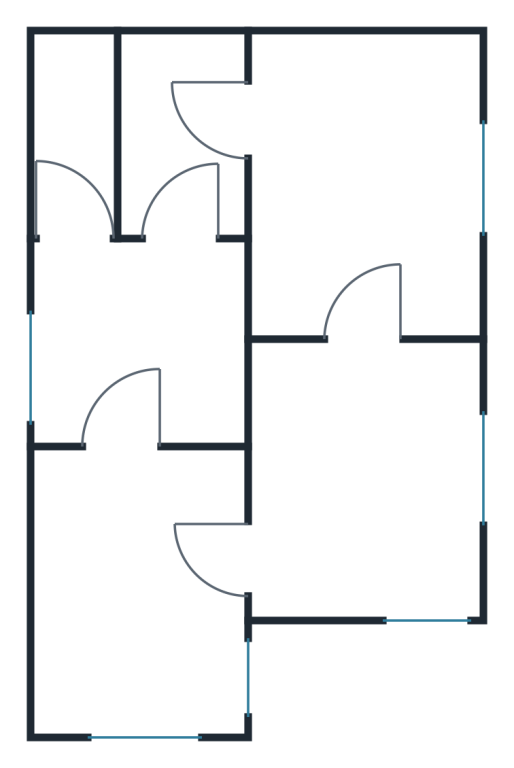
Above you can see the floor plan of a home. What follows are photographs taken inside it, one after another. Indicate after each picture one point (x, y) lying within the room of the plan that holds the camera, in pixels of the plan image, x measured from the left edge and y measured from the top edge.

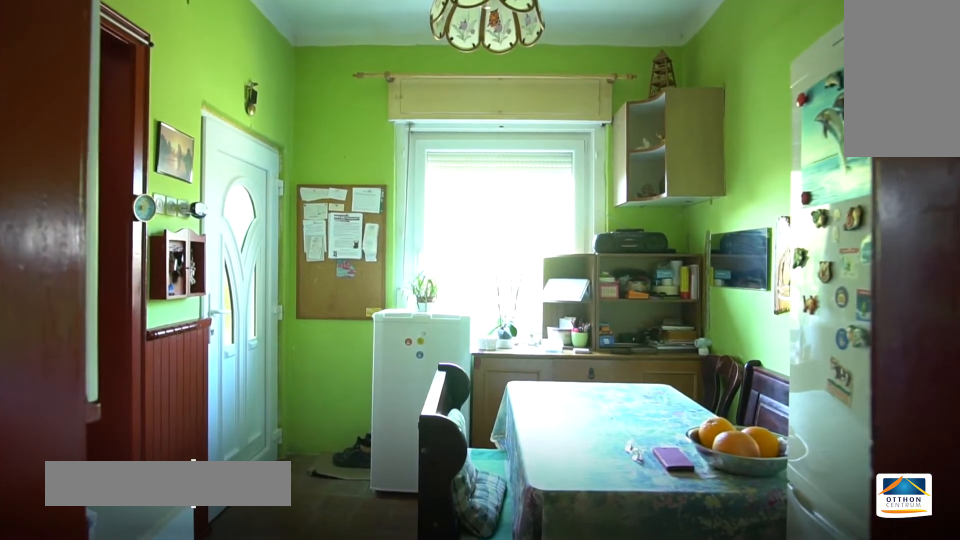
(140, 583)
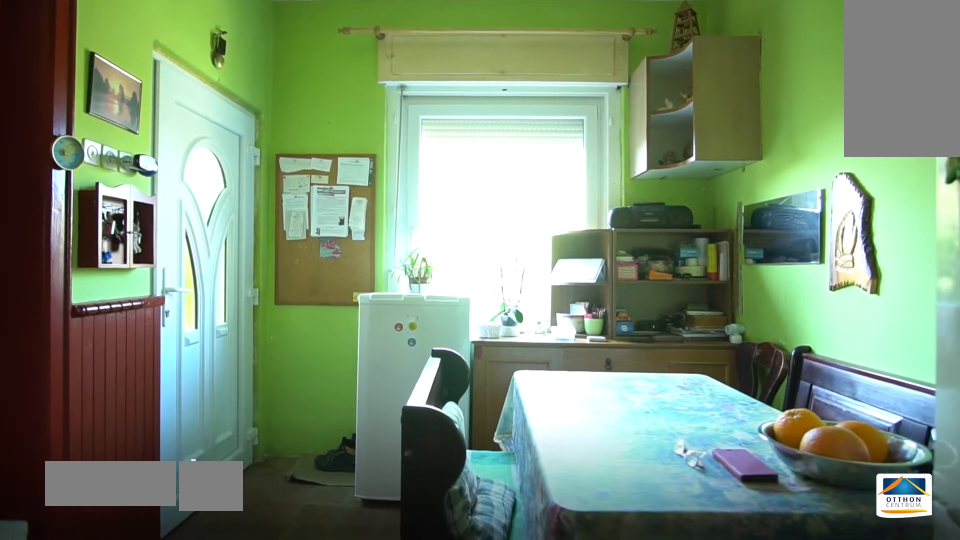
(140, 584)
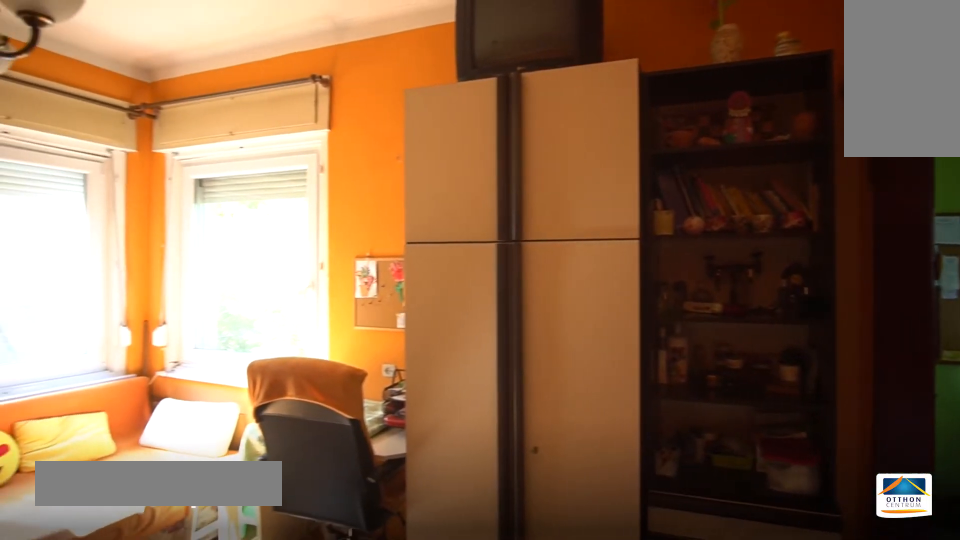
(372, 479)
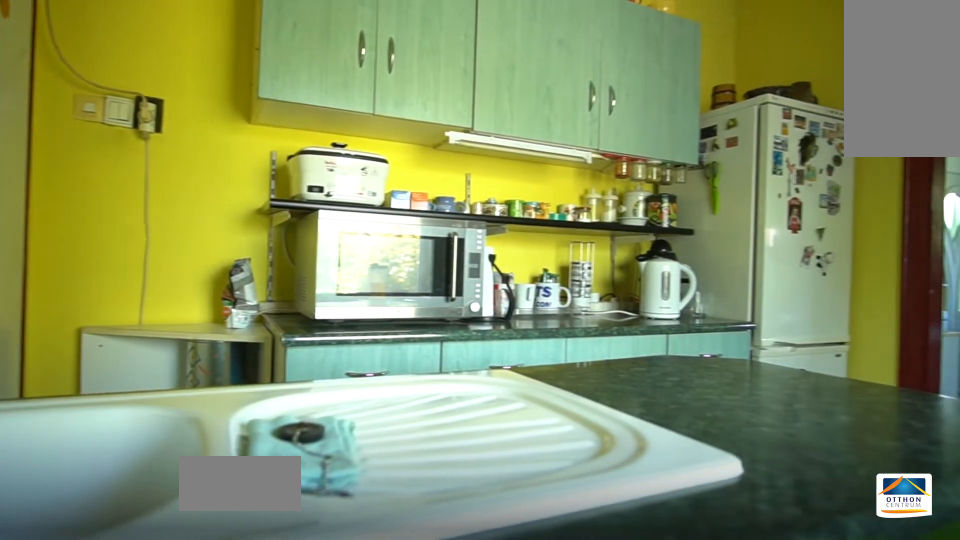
(139, 335)
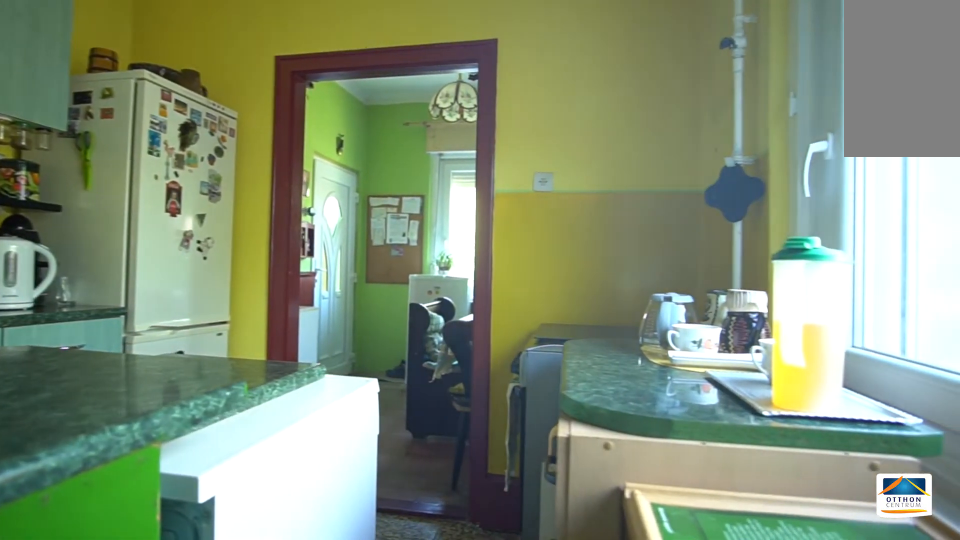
(141, 336)
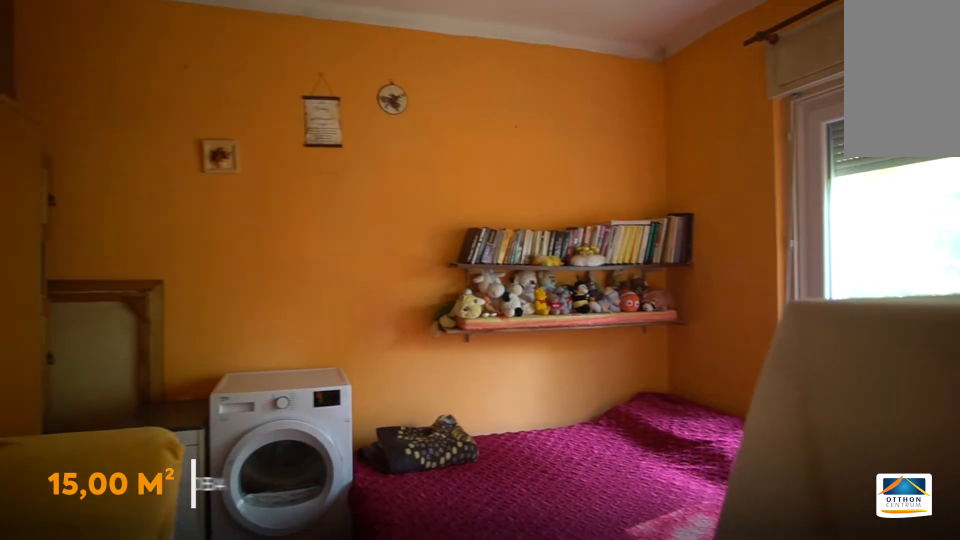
(370, 169)
